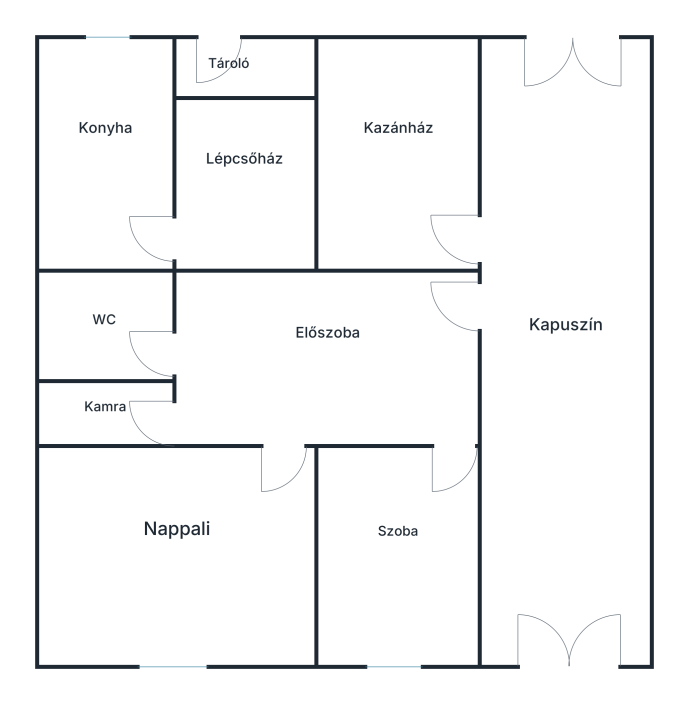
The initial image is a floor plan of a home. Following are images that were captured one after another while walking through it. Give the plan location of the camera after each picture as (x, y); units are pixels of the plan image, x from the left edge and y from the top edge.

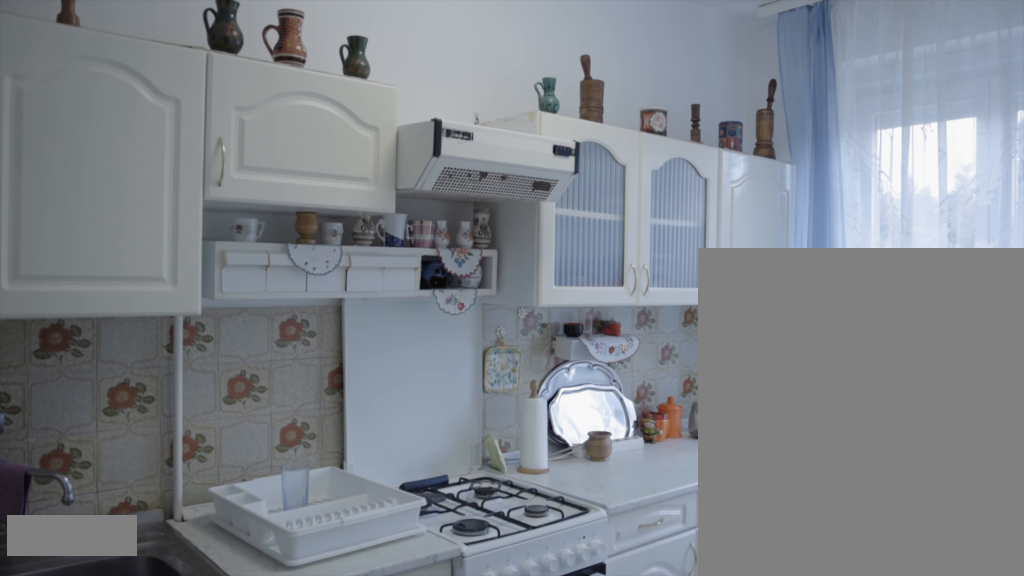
(173, 229)
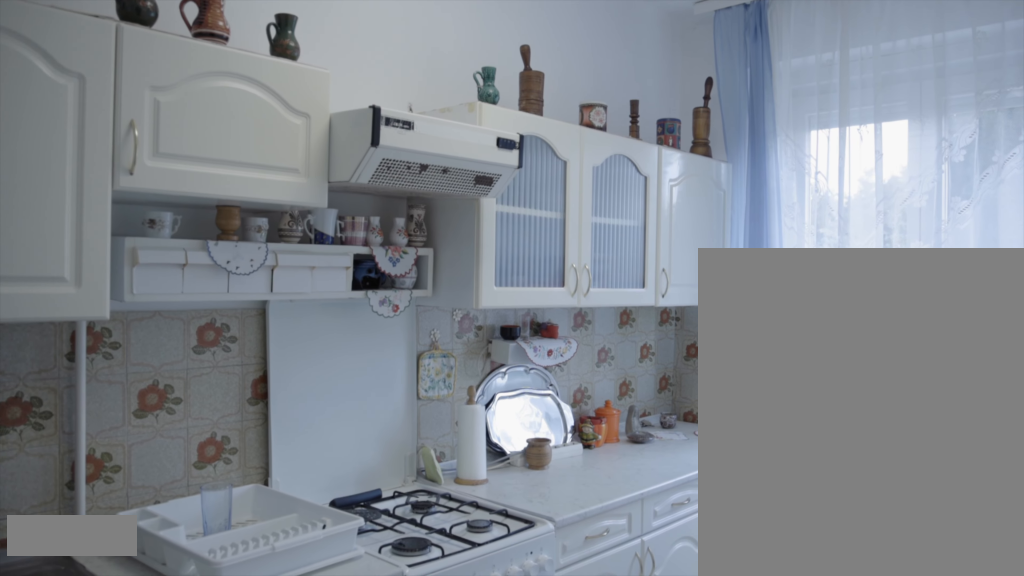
(148, 217)
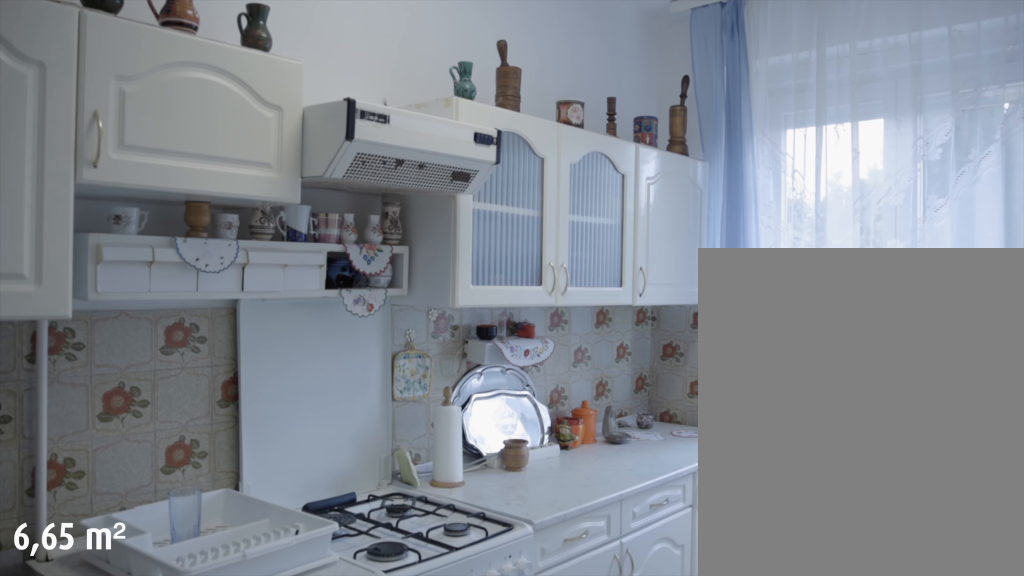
(141, 214)
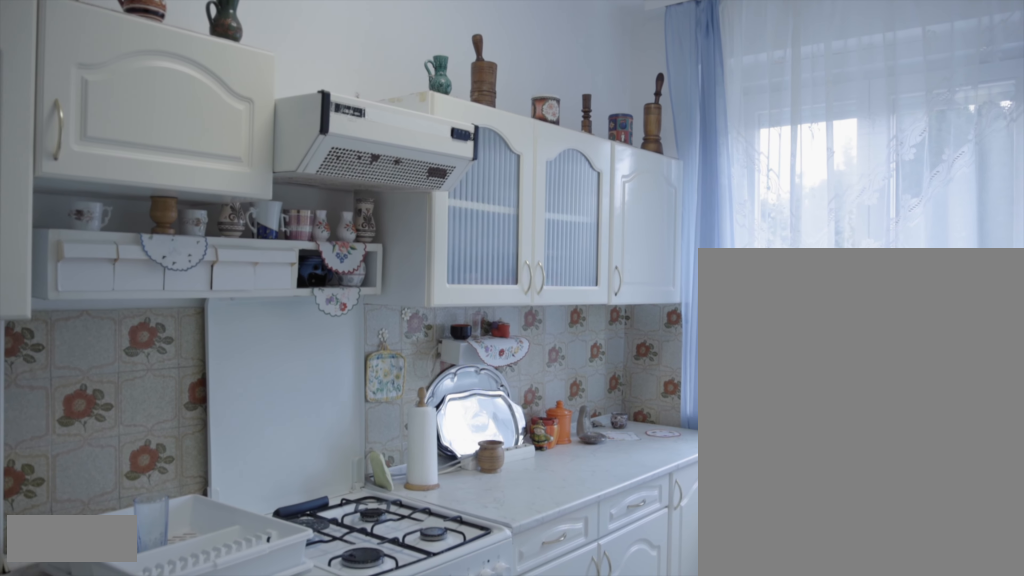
(133, 210)
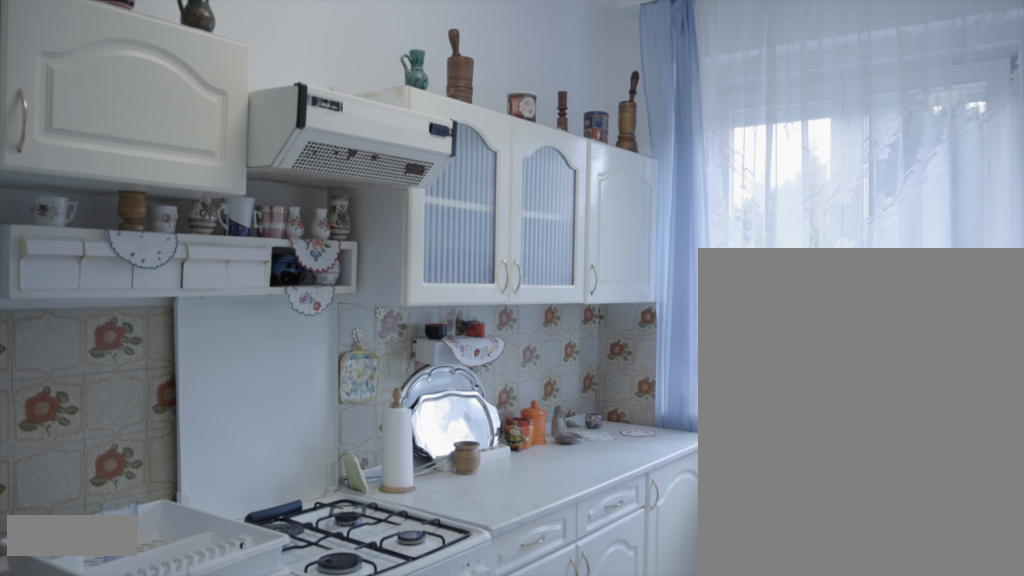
(126, 207)
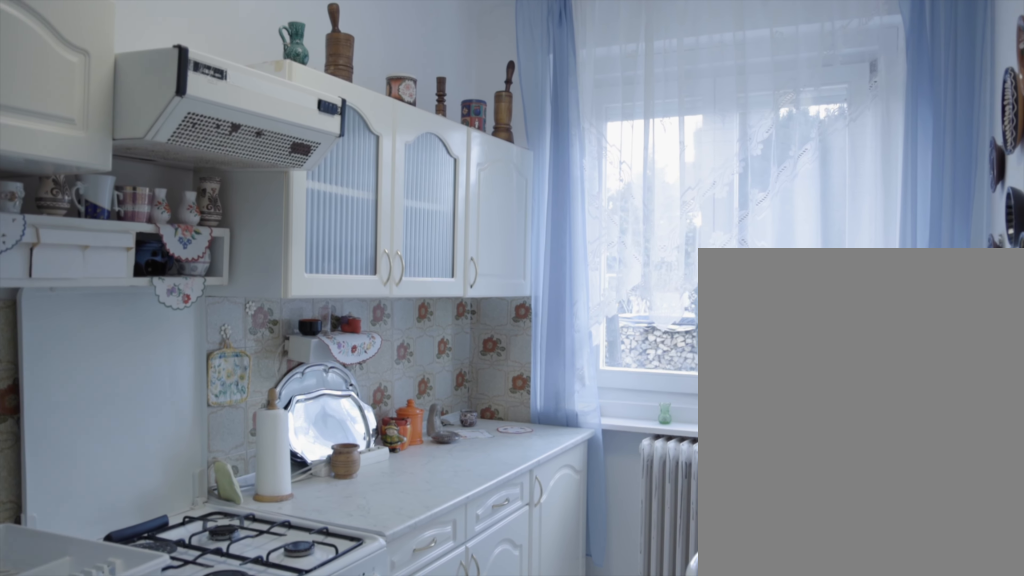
(109, 199)
